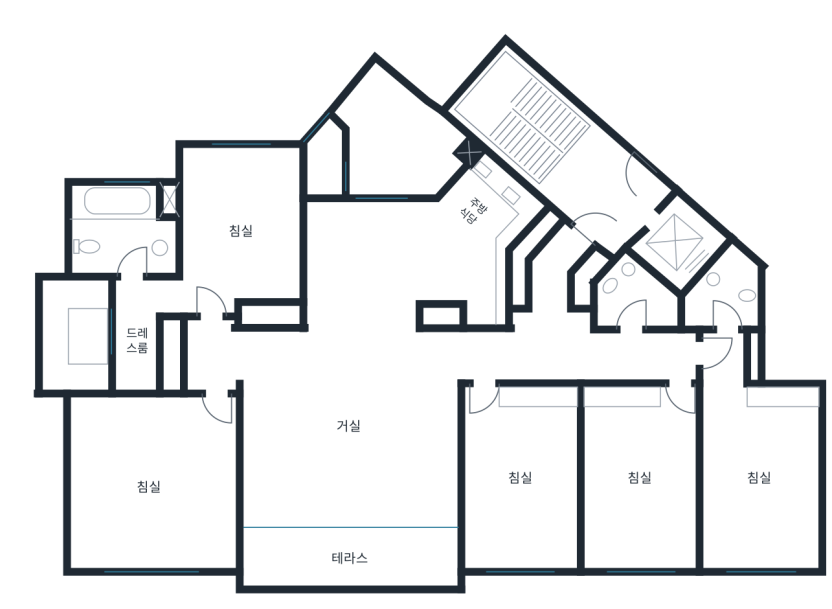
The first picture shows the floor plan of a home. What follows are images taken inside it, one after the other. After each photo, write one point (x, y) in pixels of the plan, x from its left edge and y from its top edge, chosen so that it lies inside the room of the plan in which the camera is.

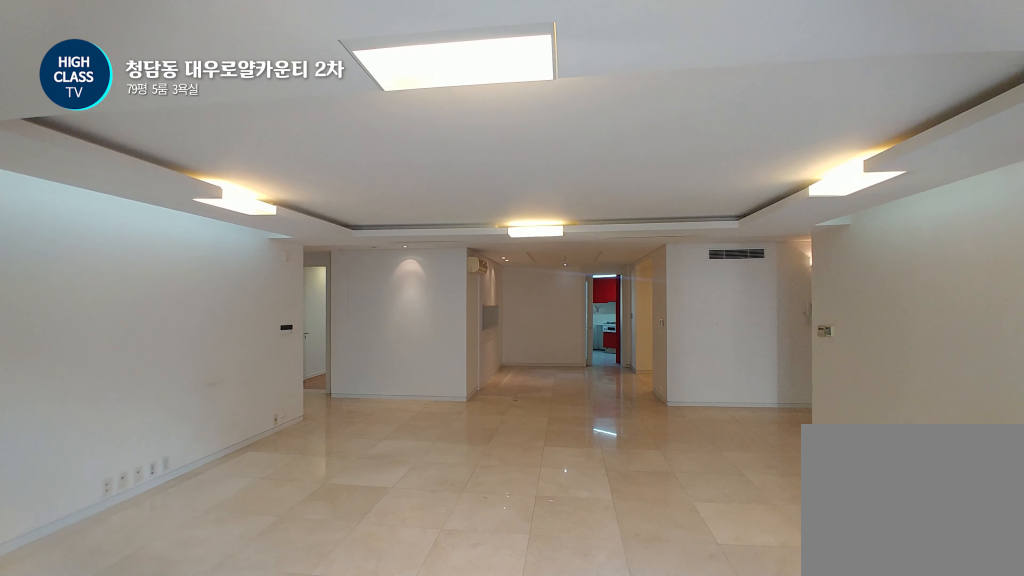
(350, 437)
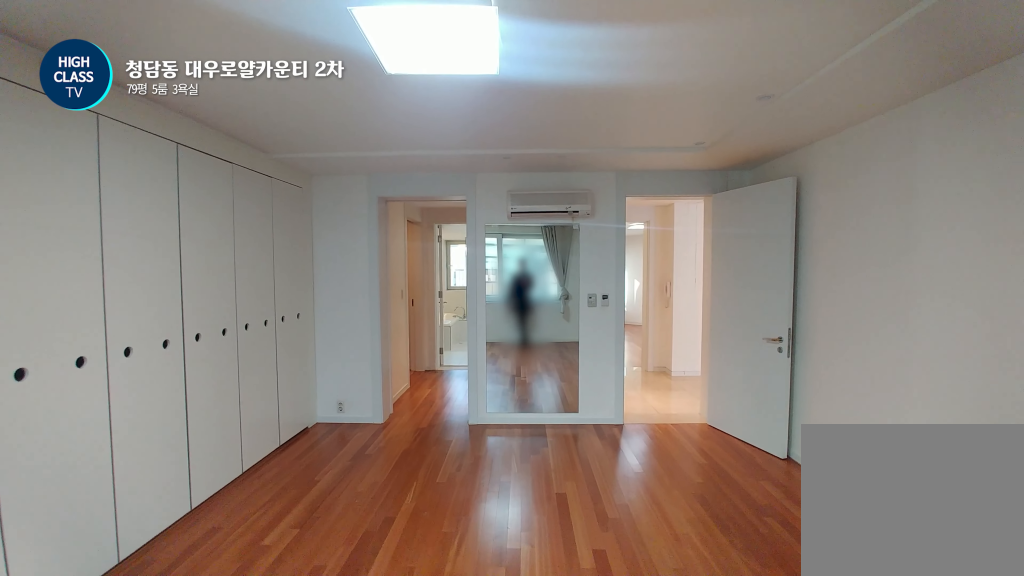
(153, 486)
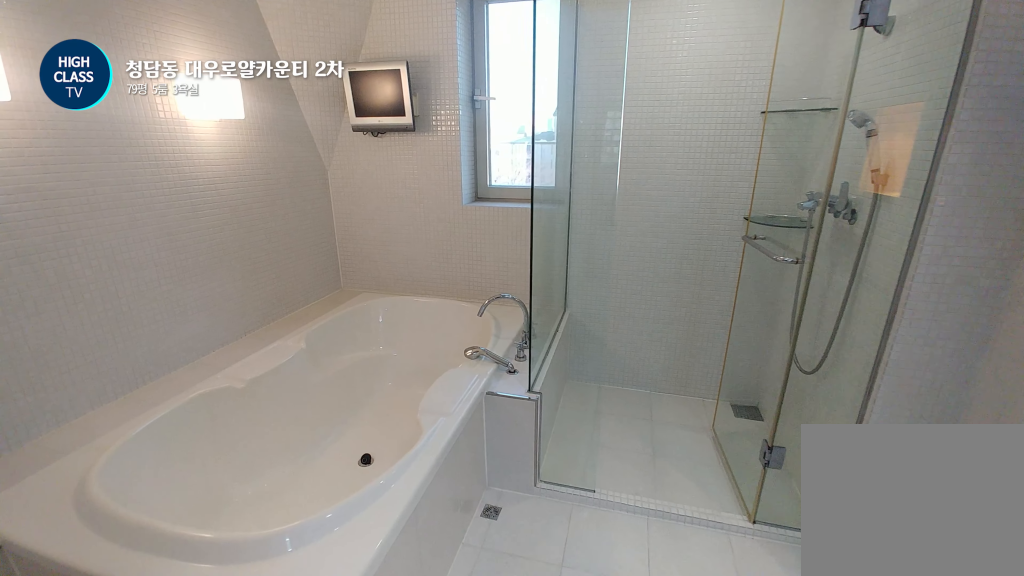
(124, 230)
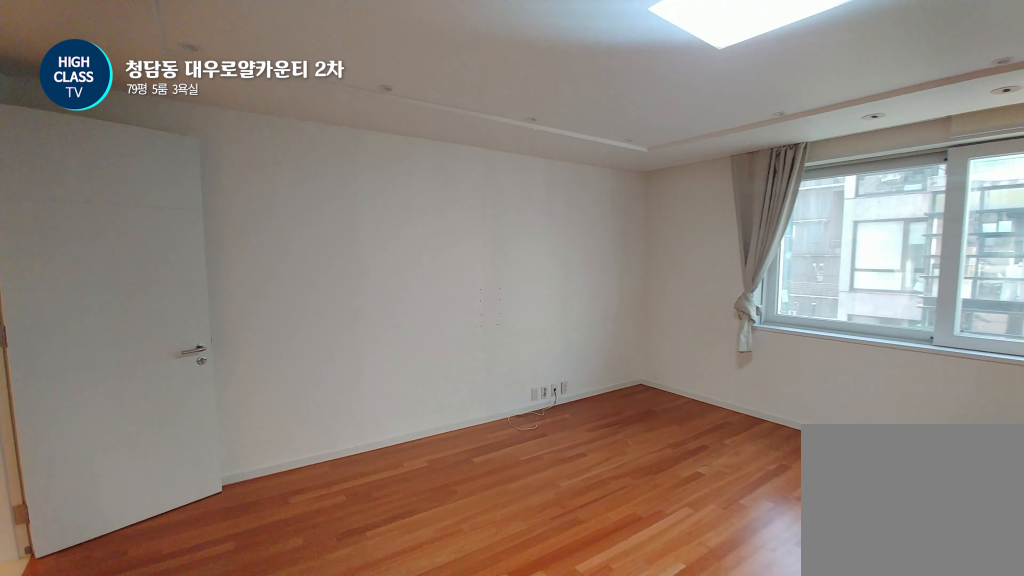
(151, 486)
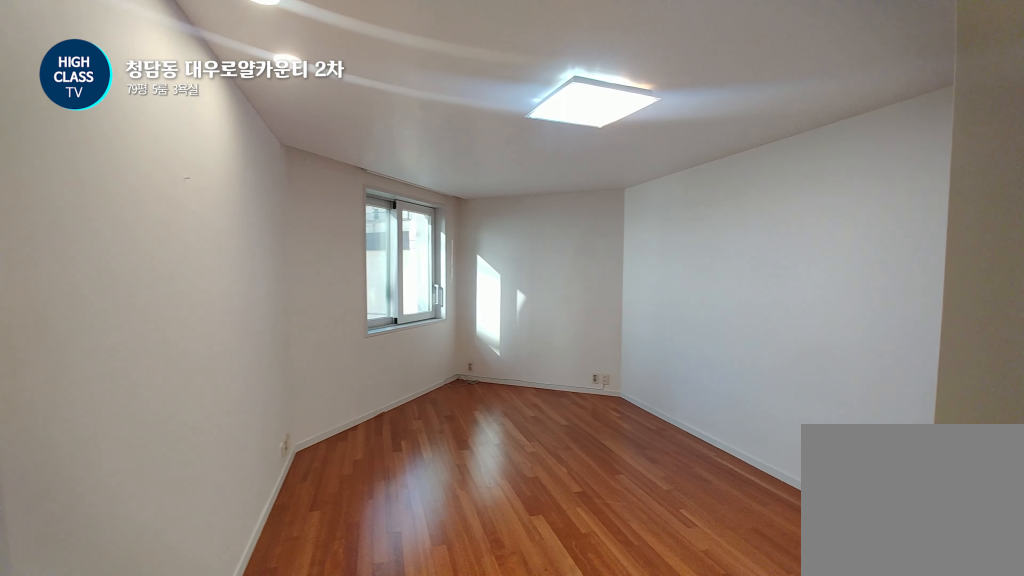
(240, 235)
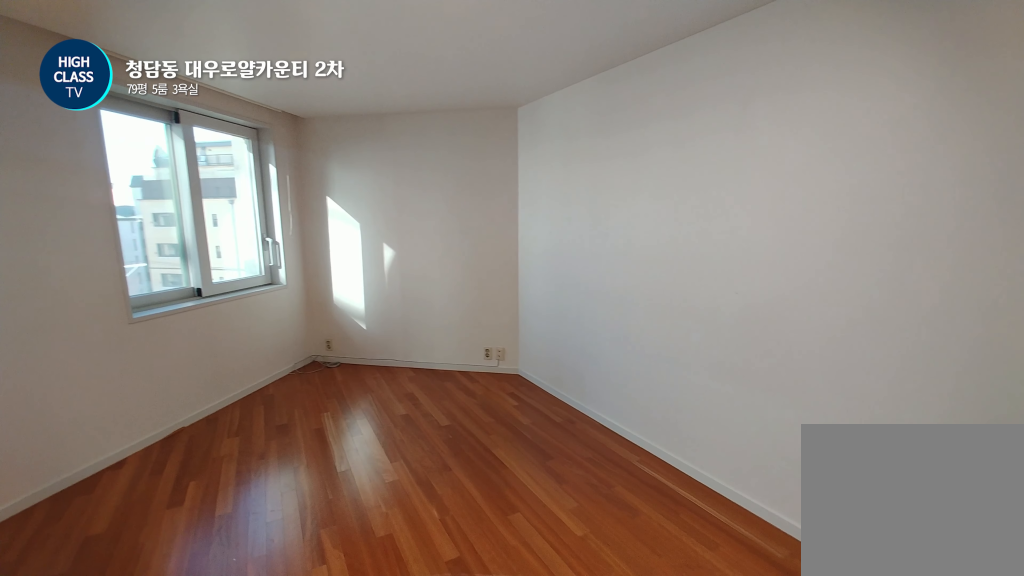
(240, 235)
